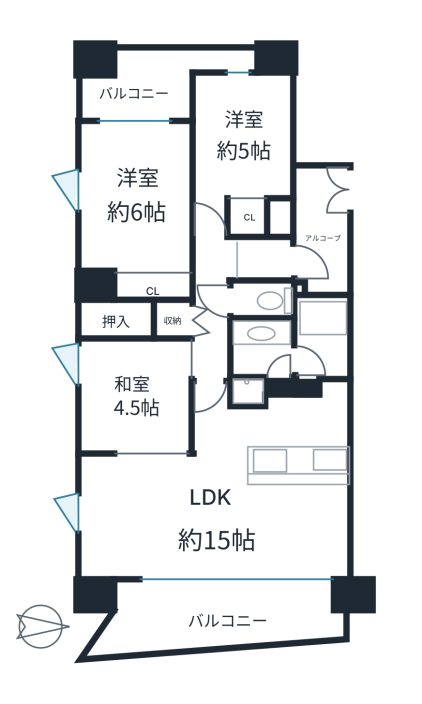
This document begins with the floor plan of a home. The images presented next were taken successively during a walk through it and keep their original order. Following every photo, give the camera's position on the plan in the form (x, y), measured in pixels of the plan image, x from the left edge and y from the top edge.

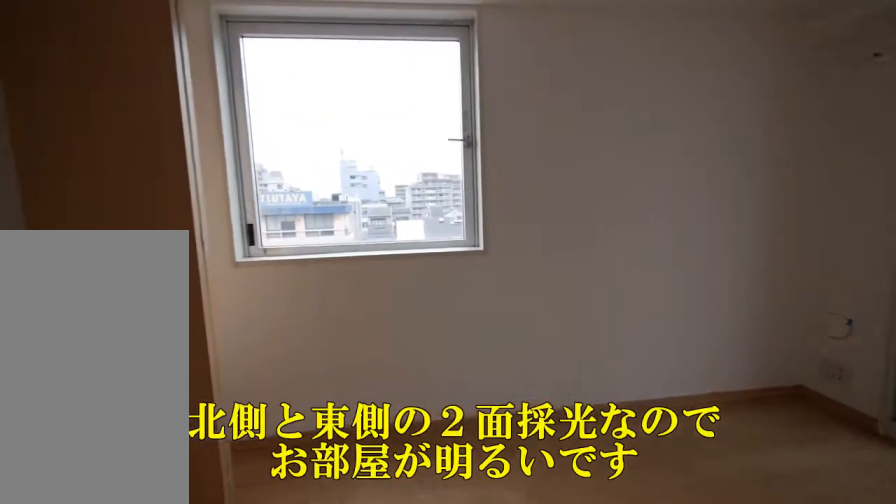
(121, 231)
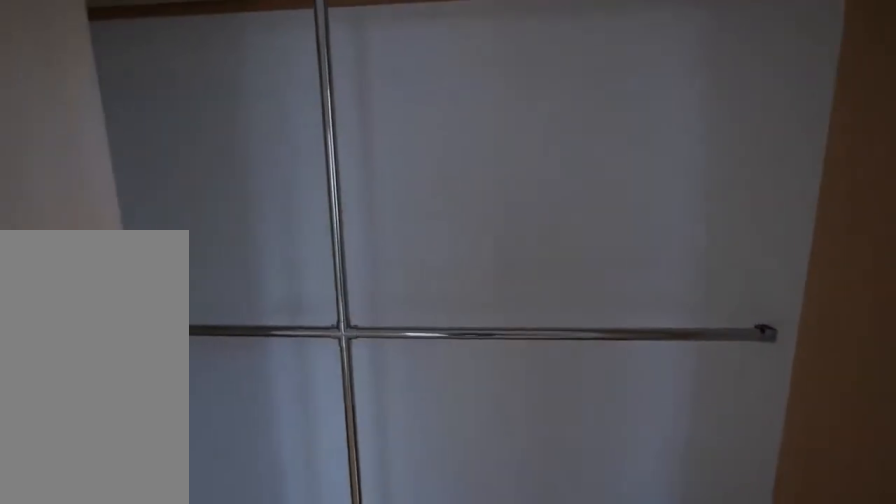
(121, 231)
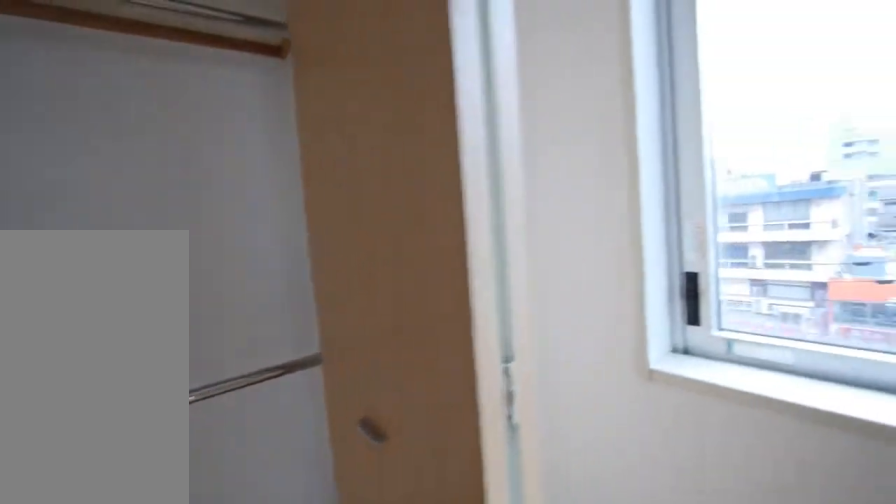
(121, 231)
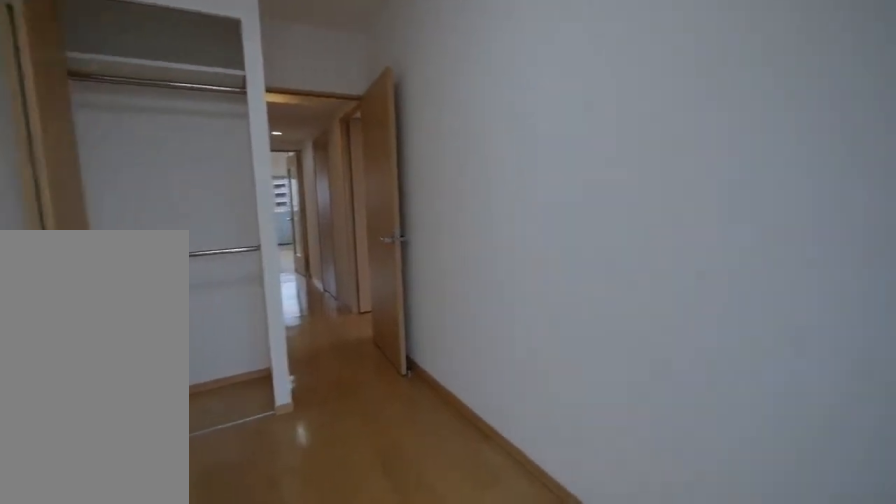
(248, 131)
